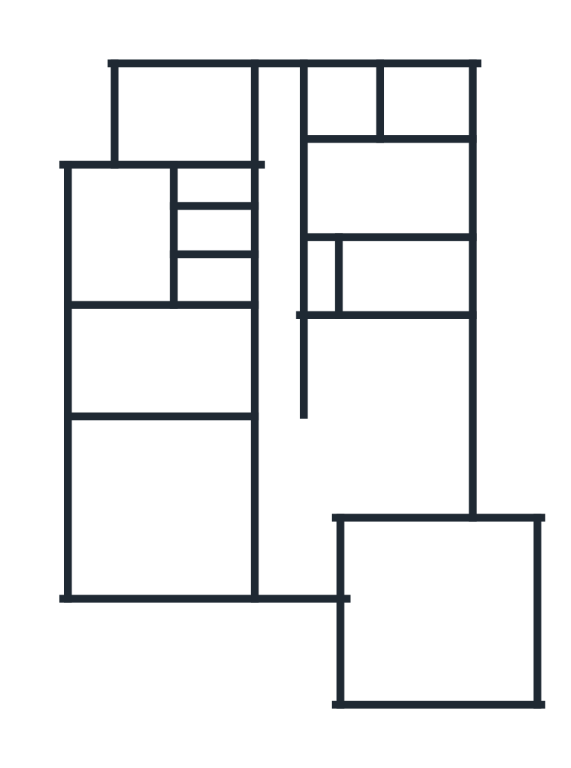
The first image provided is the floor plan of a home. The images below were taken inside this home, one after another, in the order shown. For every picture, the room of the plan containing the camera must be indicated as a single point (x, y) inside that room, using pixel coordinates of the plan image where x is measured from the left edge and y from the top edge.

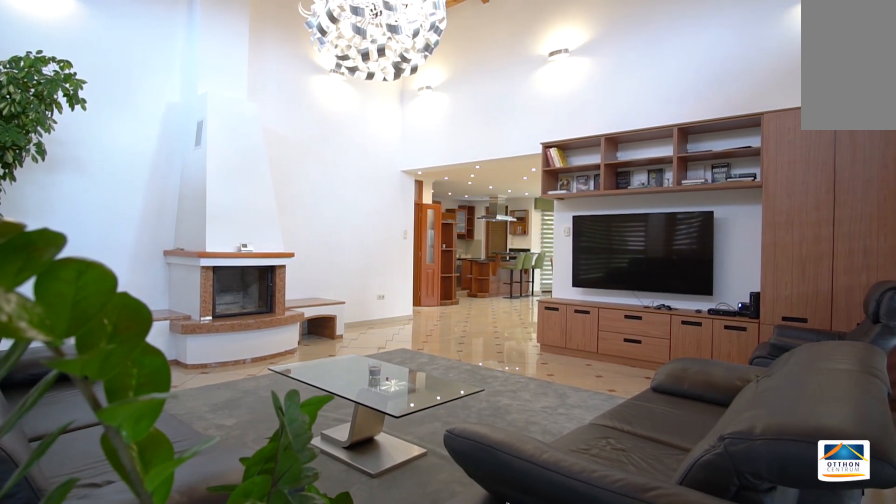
(166, 509)
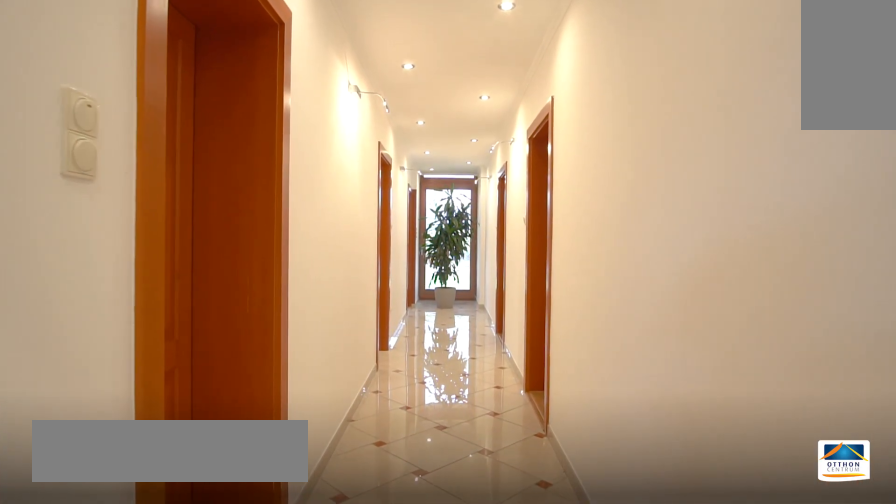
(285, 321)
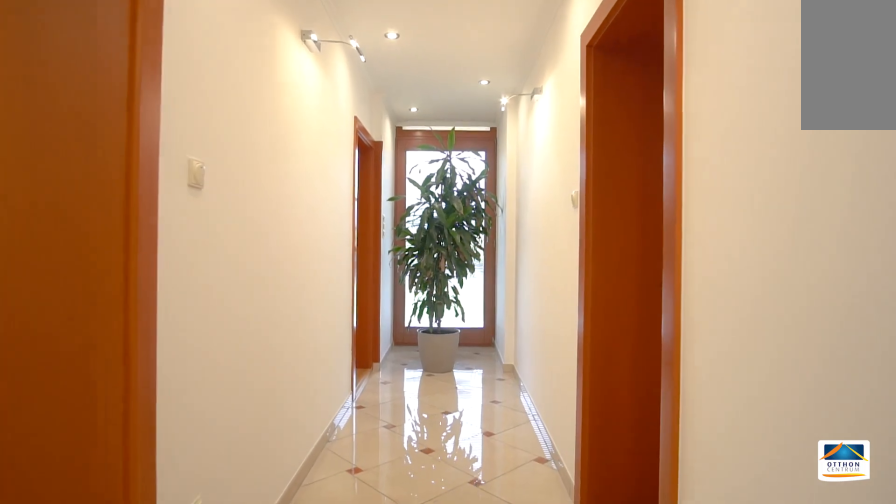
(285, 322)
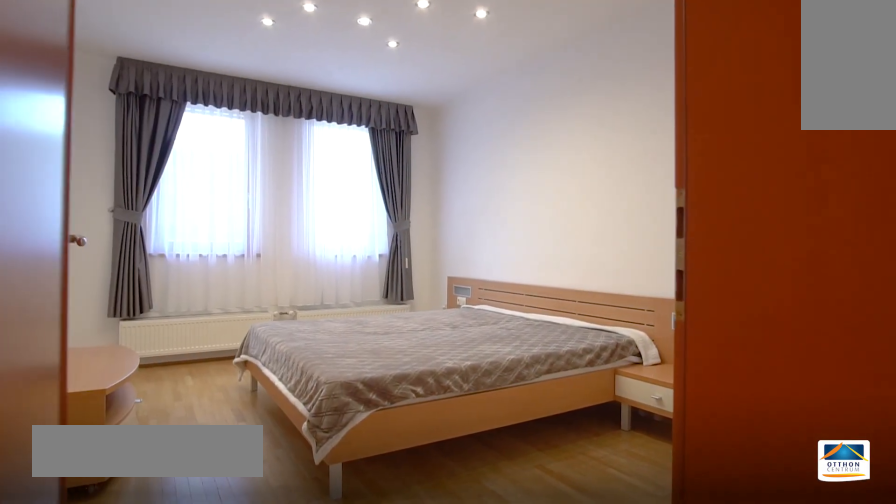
(187, 114)
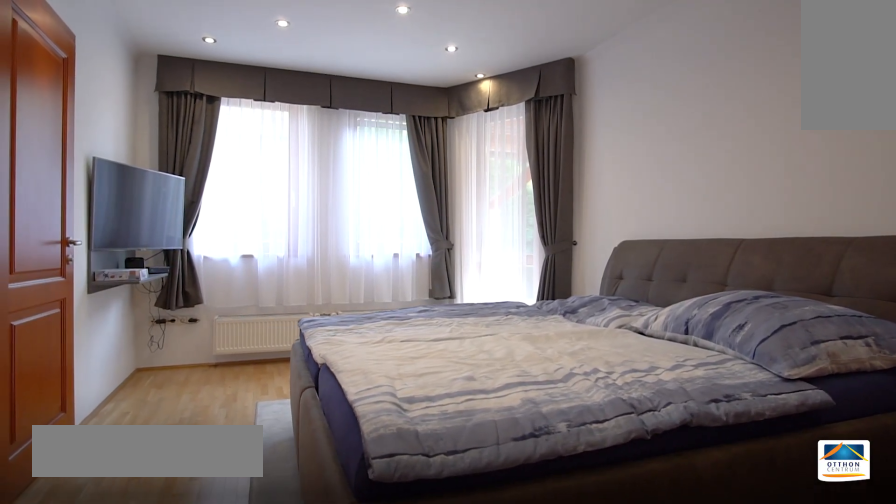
(408, 196)
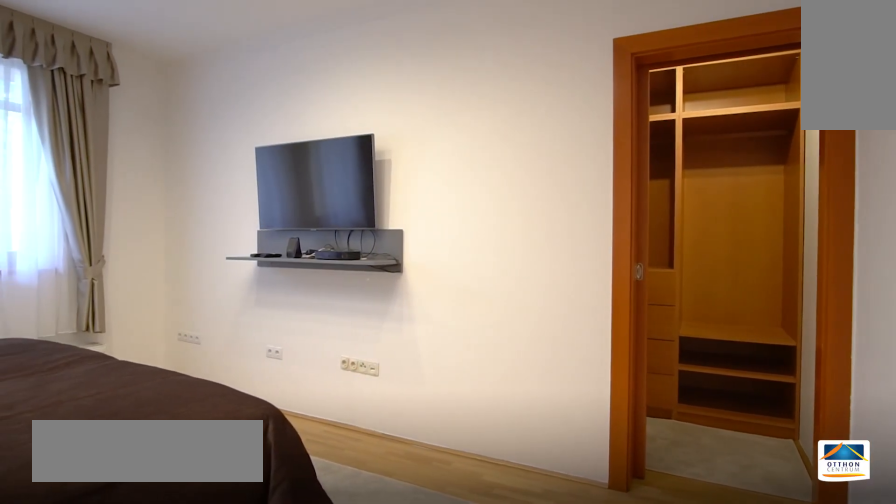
(162, 362)
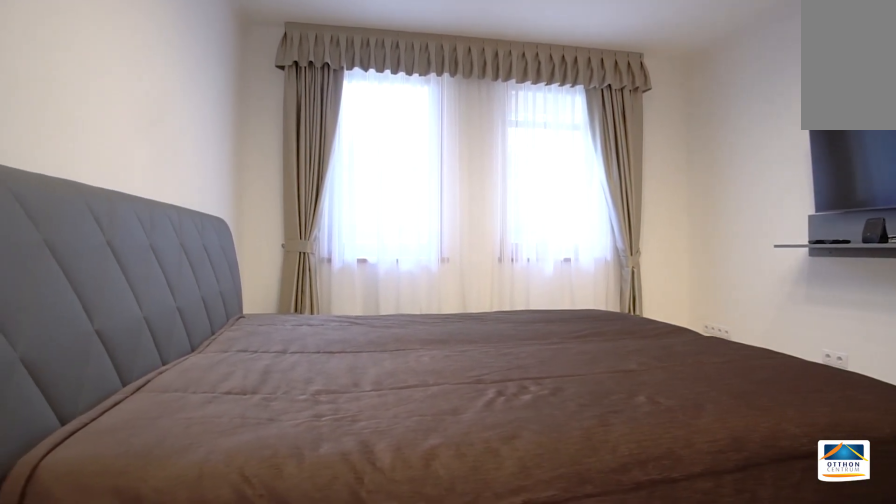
(163, 362)
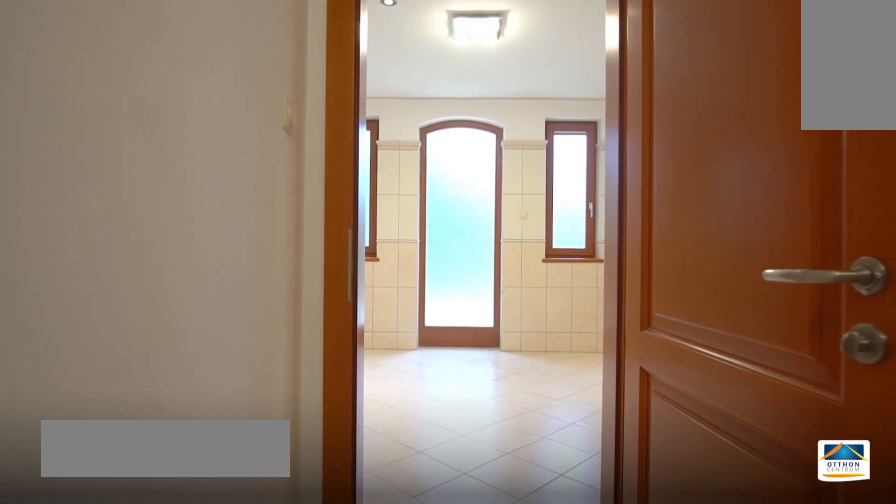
(219, 234)
